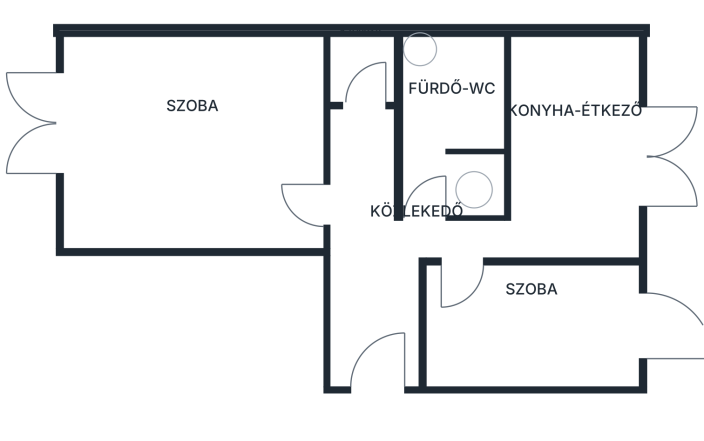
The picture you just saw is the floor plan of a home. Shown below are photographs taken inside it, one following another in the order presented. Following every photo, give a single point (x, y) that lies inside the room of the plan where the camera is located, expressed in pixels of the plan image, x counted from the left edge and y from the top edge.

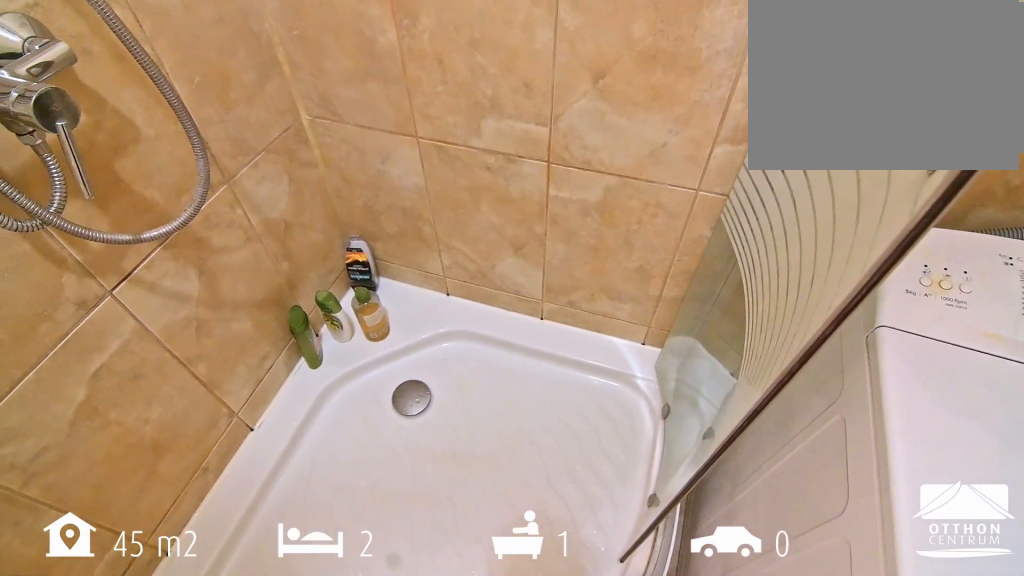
(449, 131)
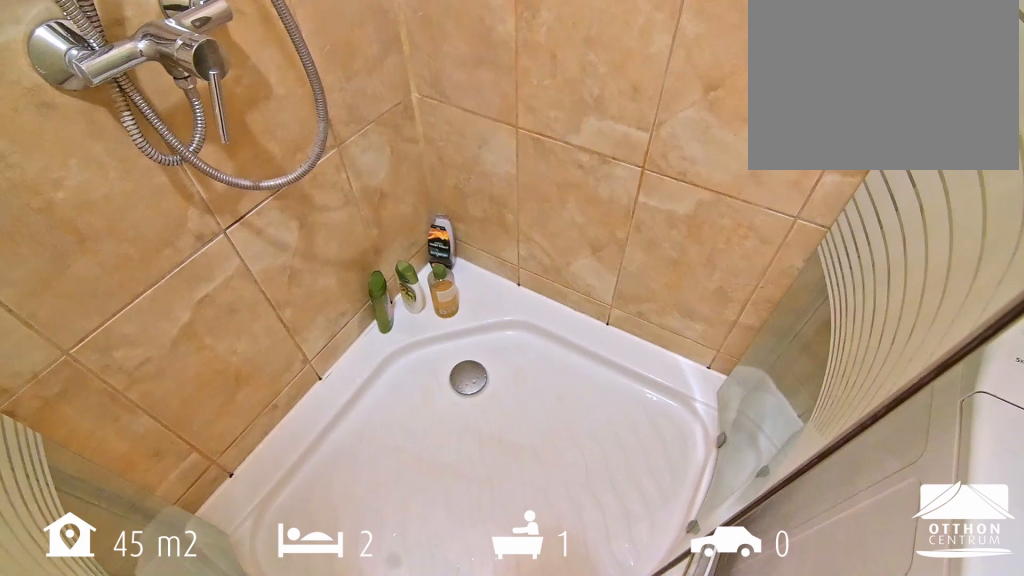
(449, 131)
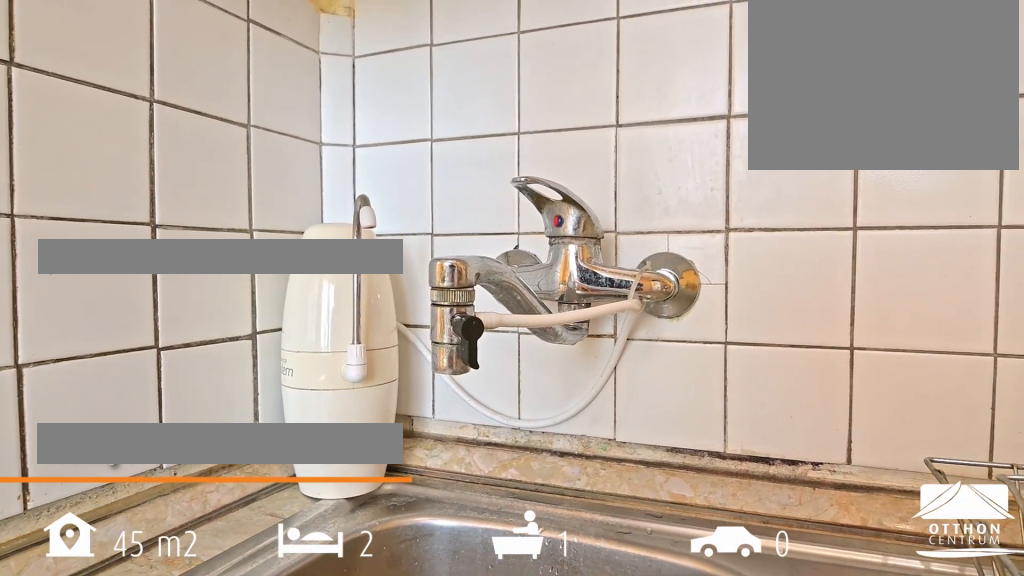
(569, 155)
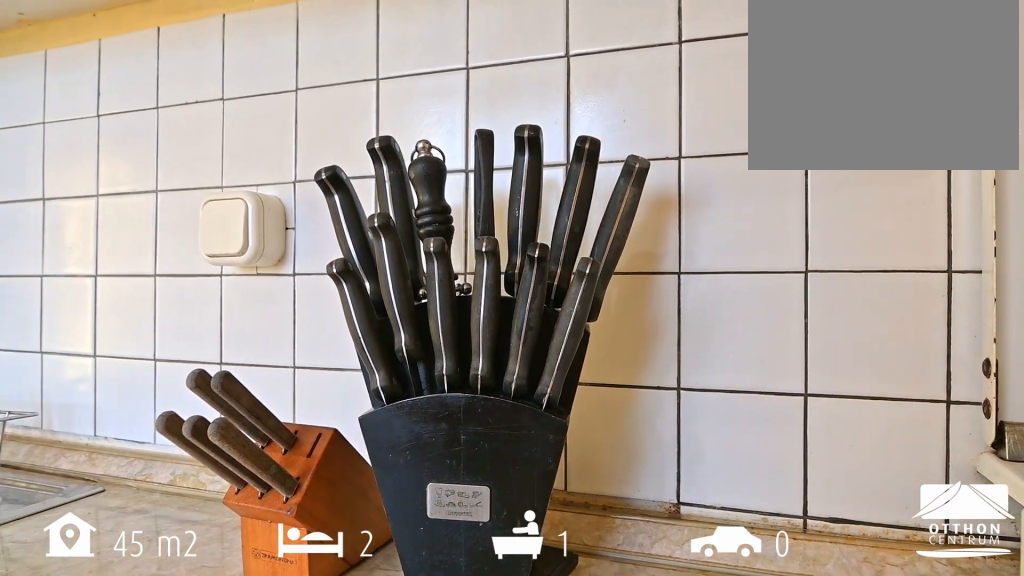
(569, 155)
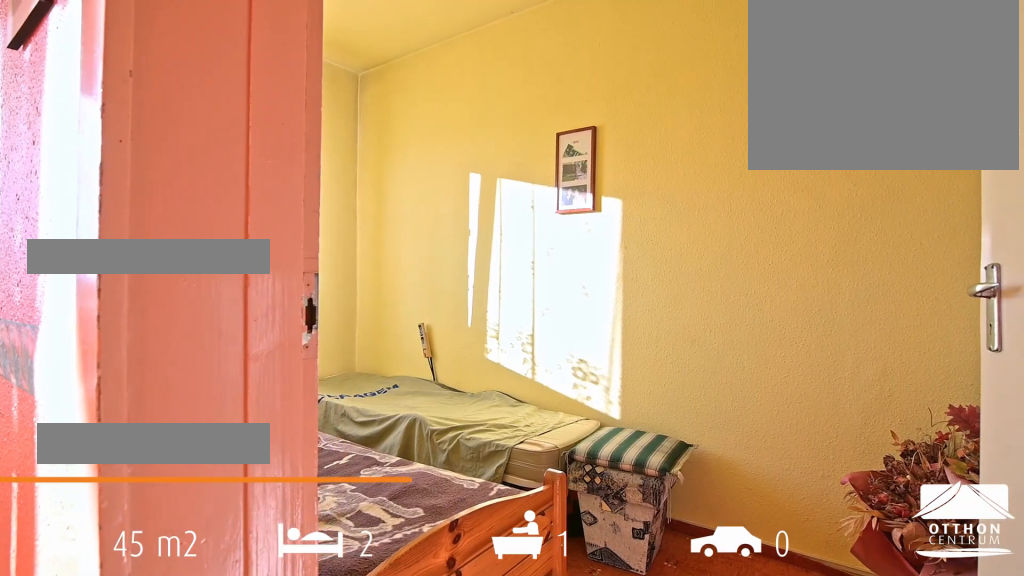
(521, 326)
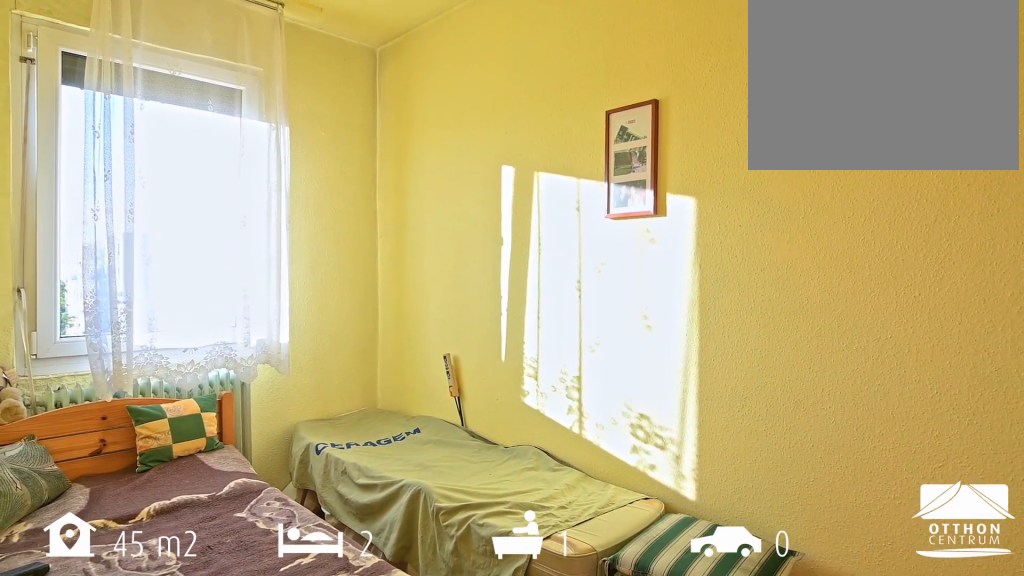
(521, 326)
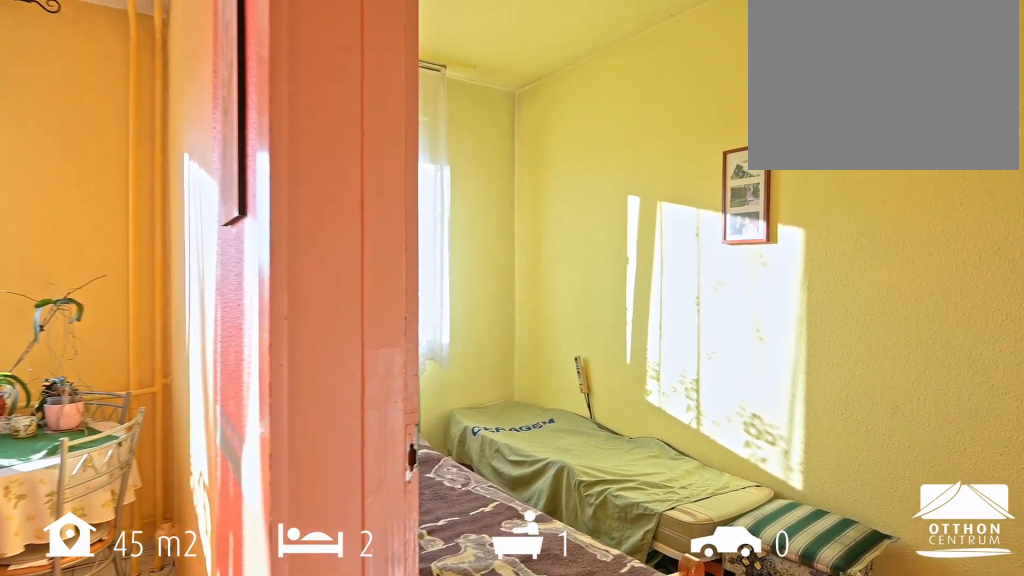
(521, 326)
